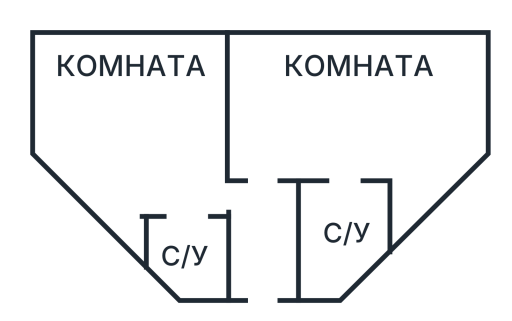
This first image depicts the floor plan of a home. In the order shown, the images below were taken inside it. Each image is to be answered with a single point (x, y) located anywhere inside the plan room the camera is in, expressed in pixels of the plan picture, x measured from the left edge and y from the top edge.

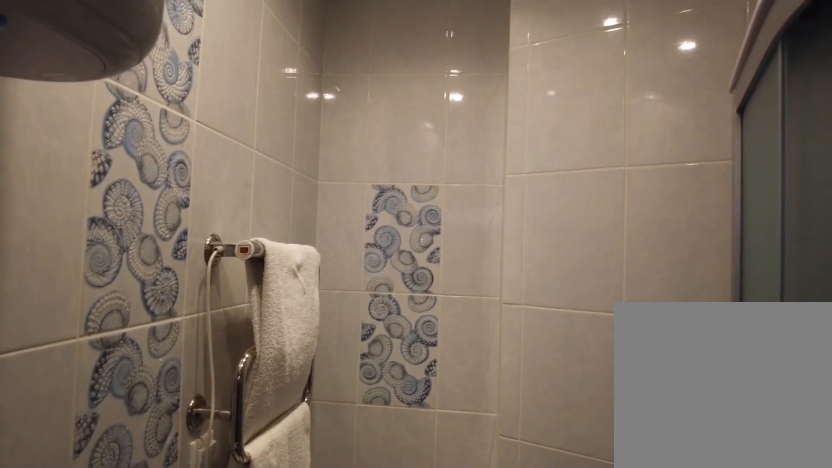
(197, 245)
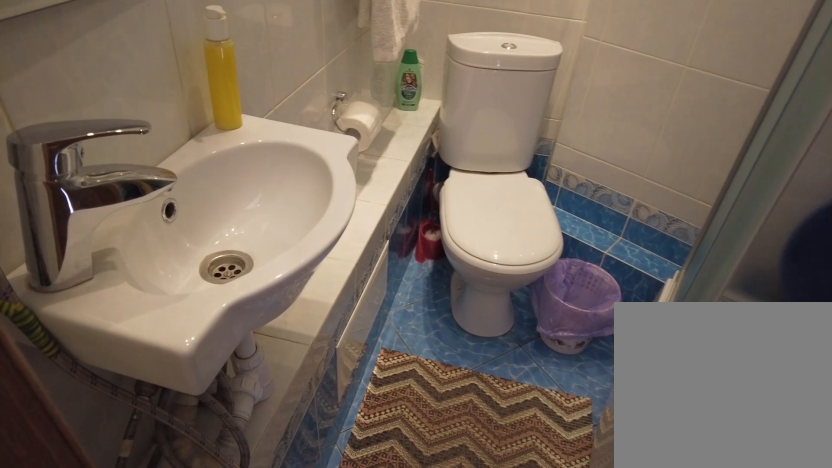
(197, 245)
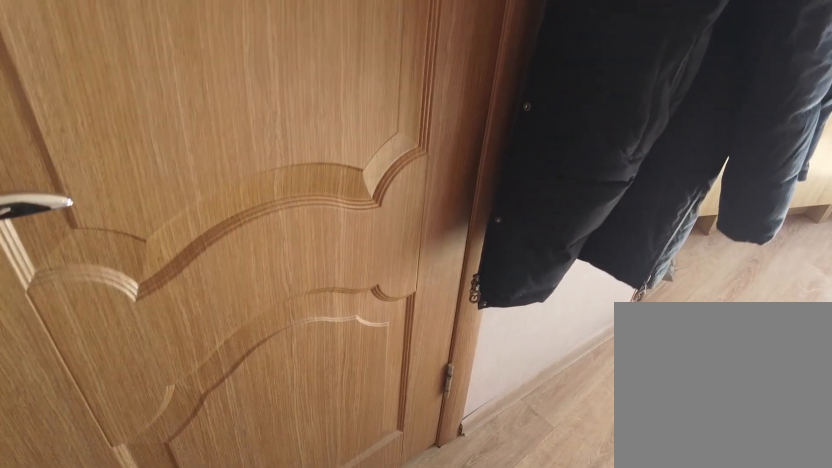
(172, 188)
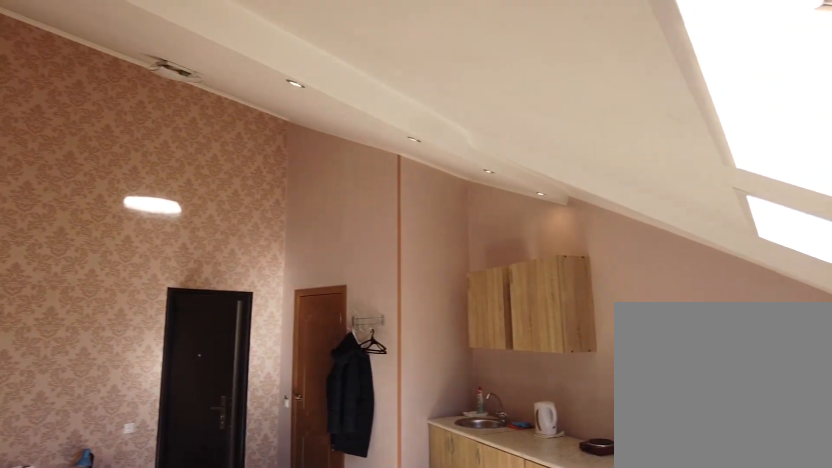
(189, 83)
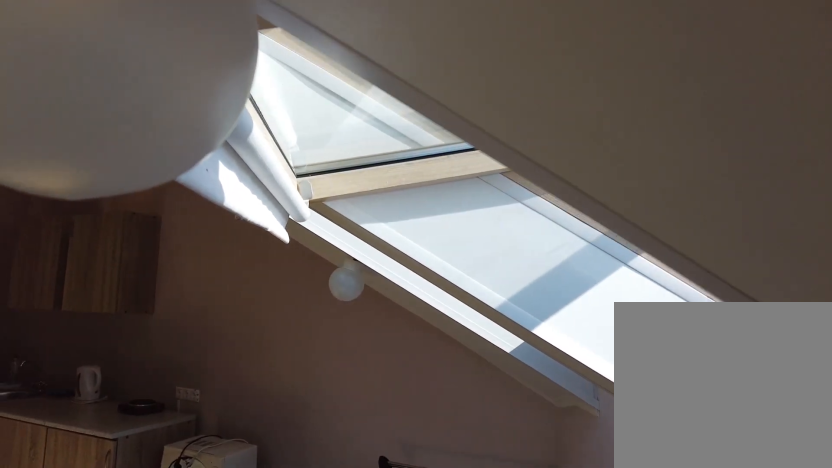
(189, 83)
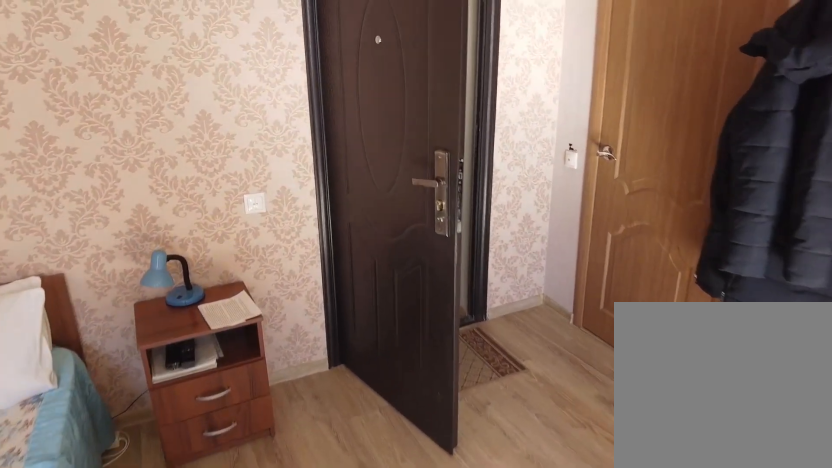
(202, 156)
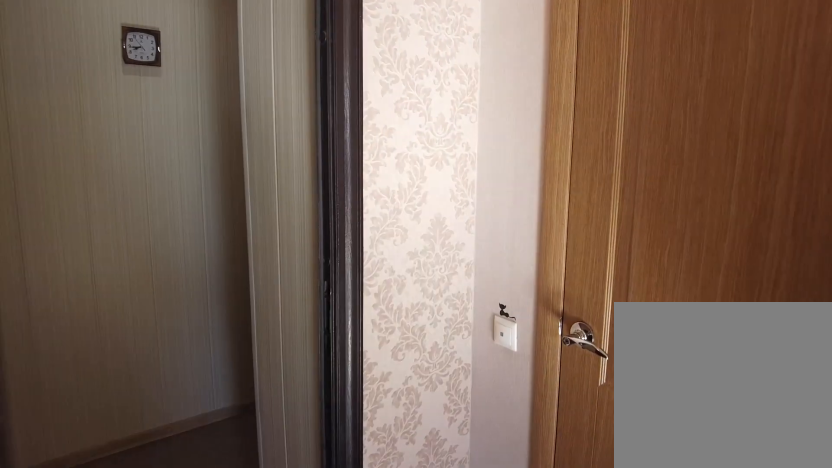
(214, 196)
